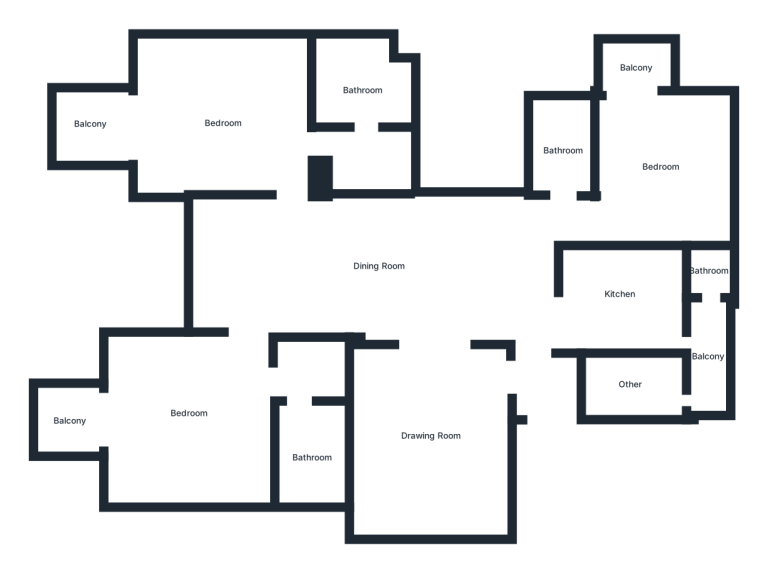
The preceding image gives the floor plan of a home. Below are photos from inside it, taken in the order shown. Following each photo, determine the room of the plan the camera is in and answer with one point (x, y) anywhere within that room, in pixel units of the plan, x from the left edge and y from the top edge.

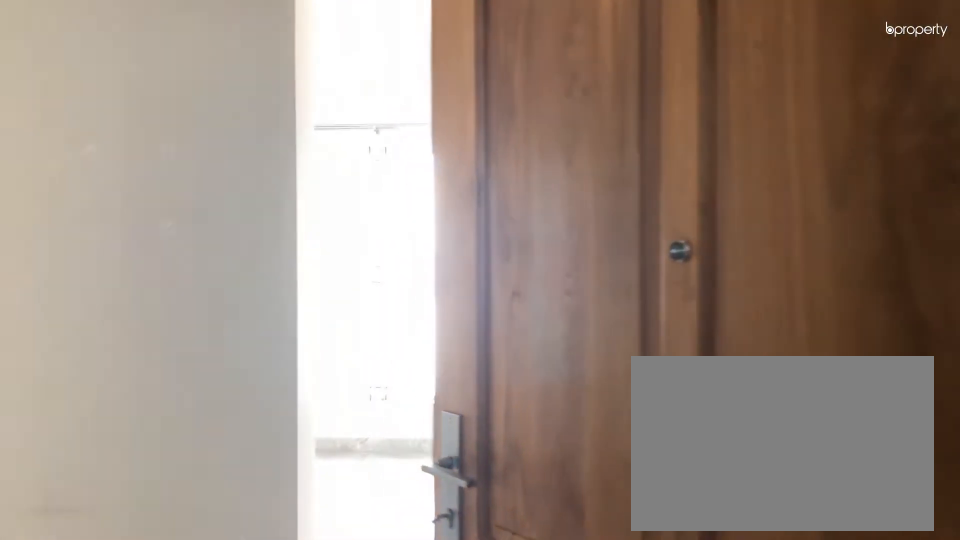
(526, 311)
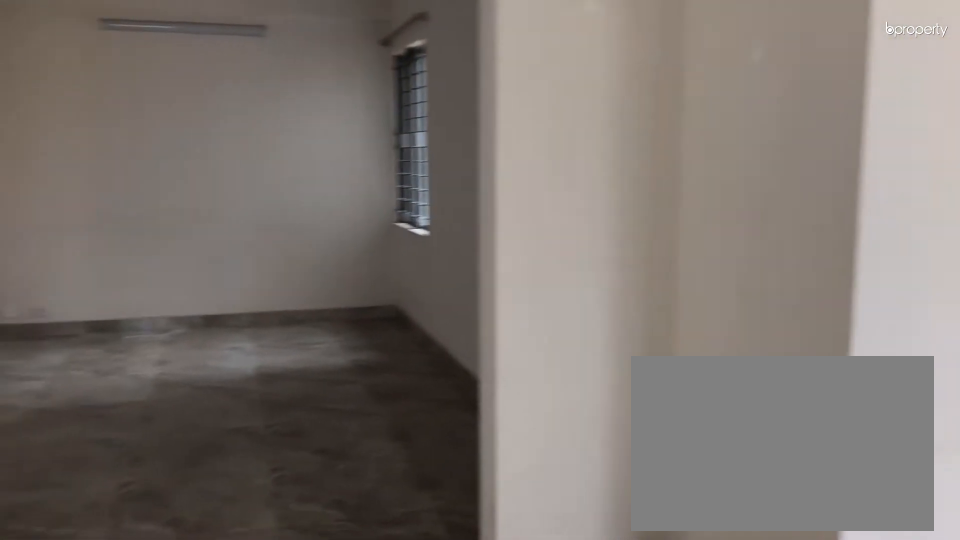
(378, 267)
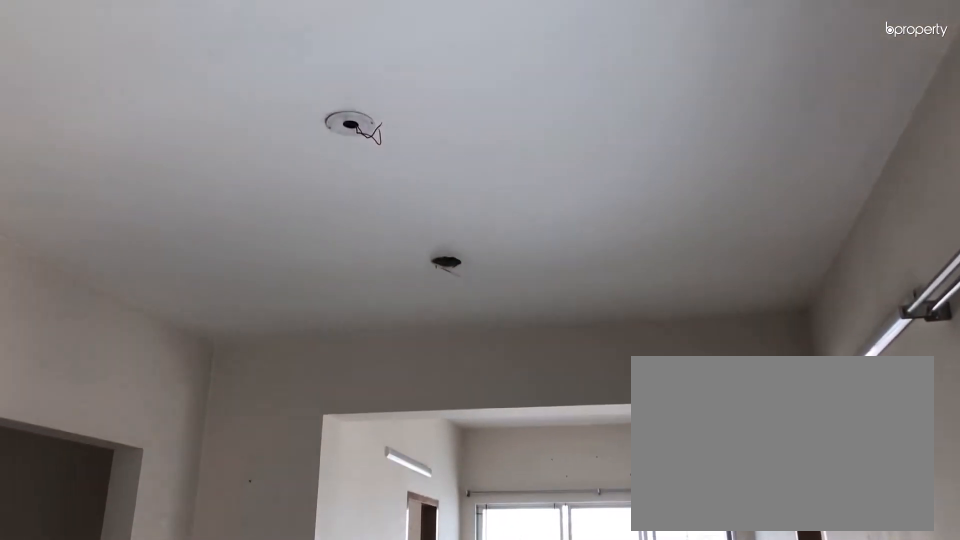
(378, 267)
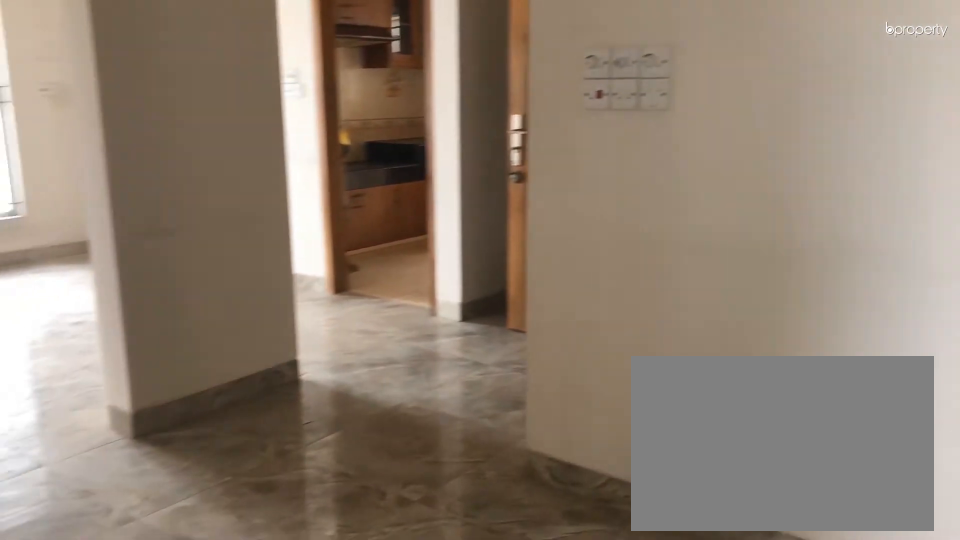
(428, 438)
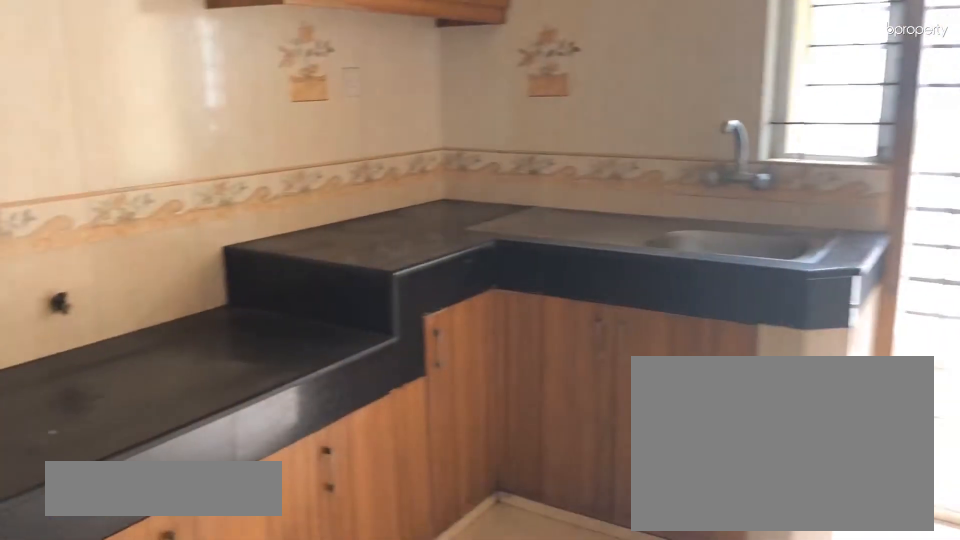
(618, 294)
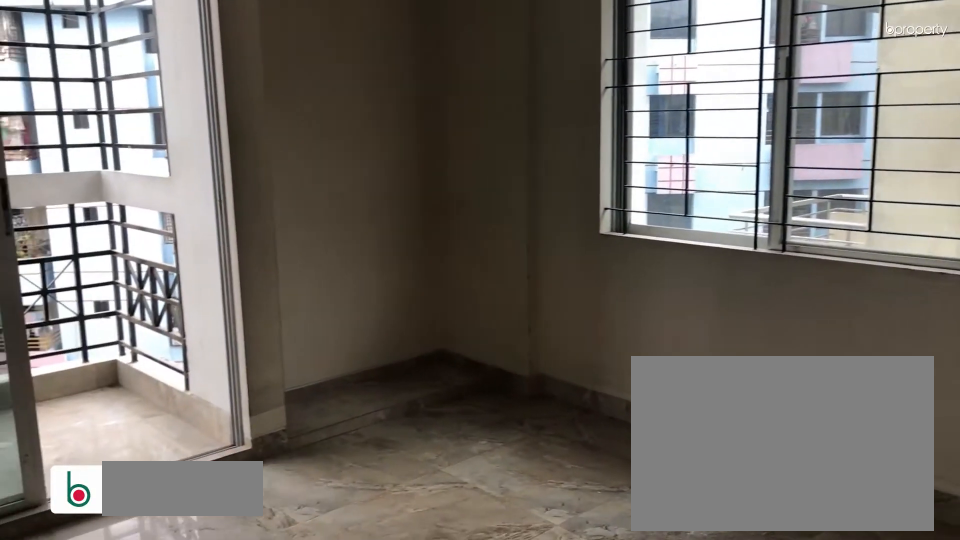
(660, 164)
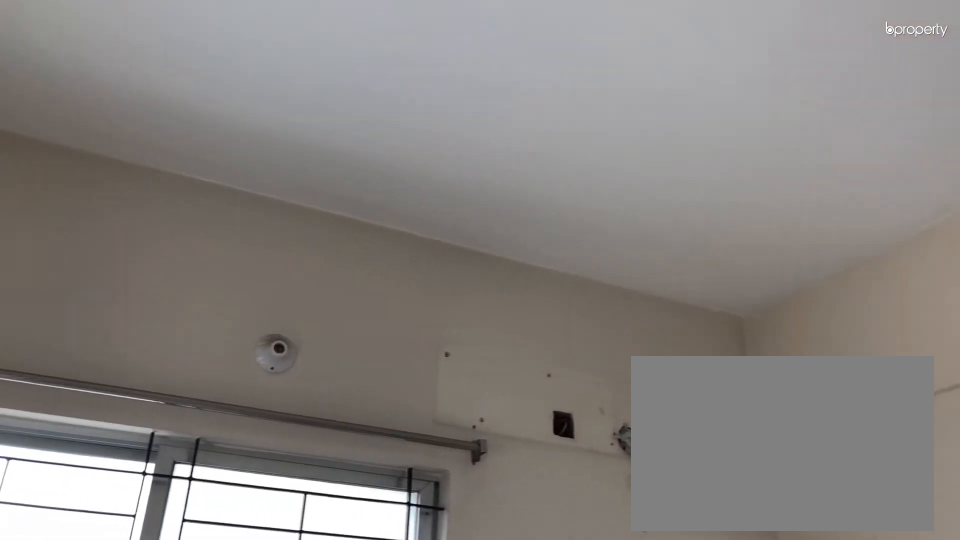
(660, 164)
